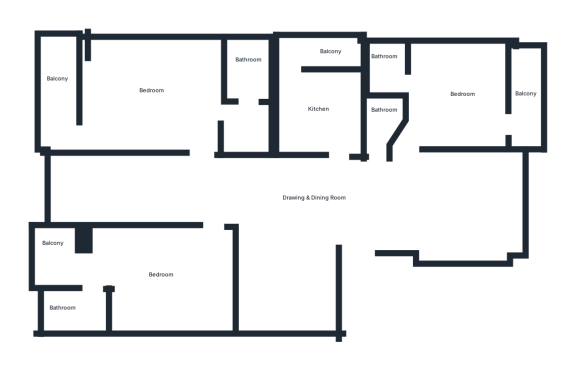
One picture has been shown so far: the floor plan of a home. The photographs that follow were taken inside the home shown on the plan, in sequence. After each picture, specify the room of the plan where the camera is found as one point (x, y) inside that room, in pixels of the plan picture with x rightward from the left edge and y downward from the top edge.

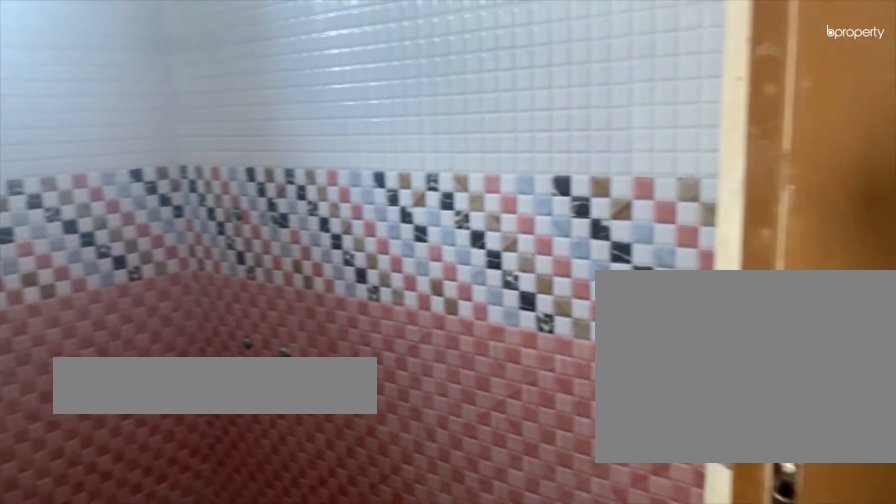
(247, 96)
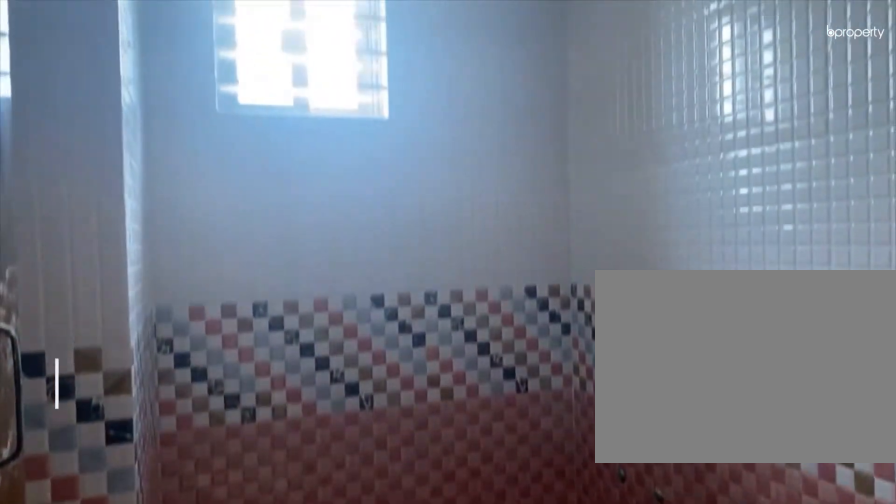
(247, 61)
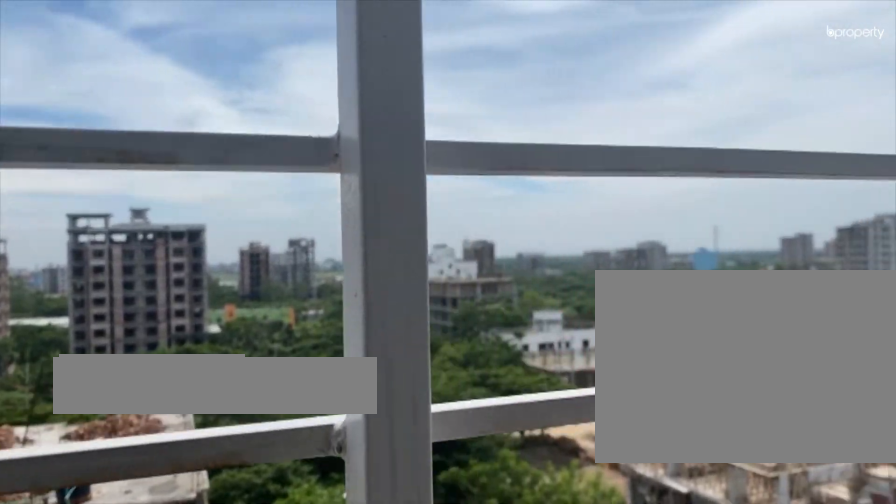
(65, 81)
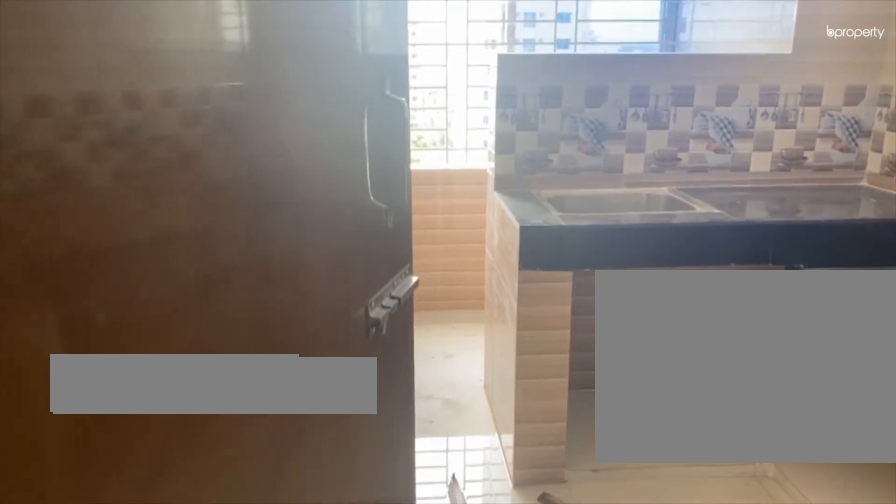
(325, 112)
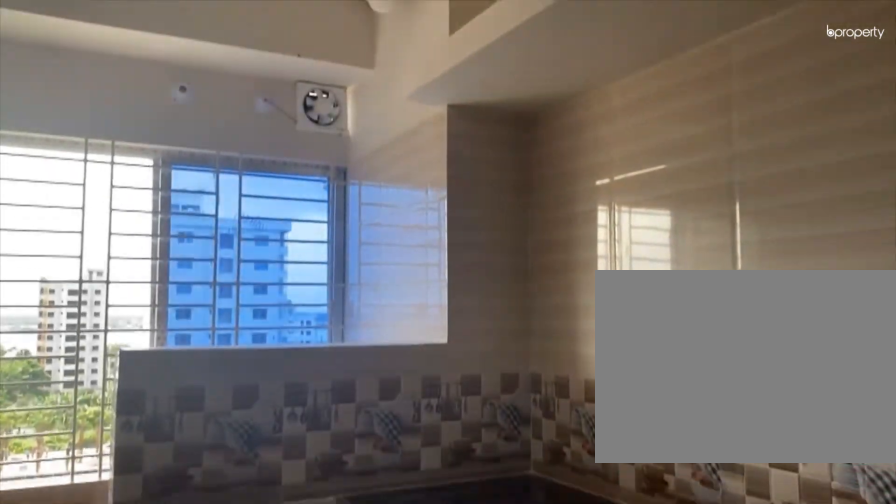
(325, 112)
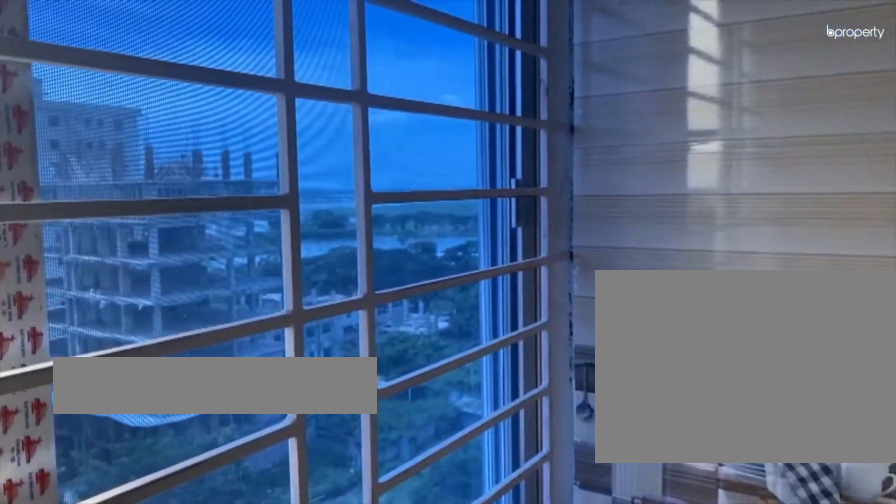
(328, 49)
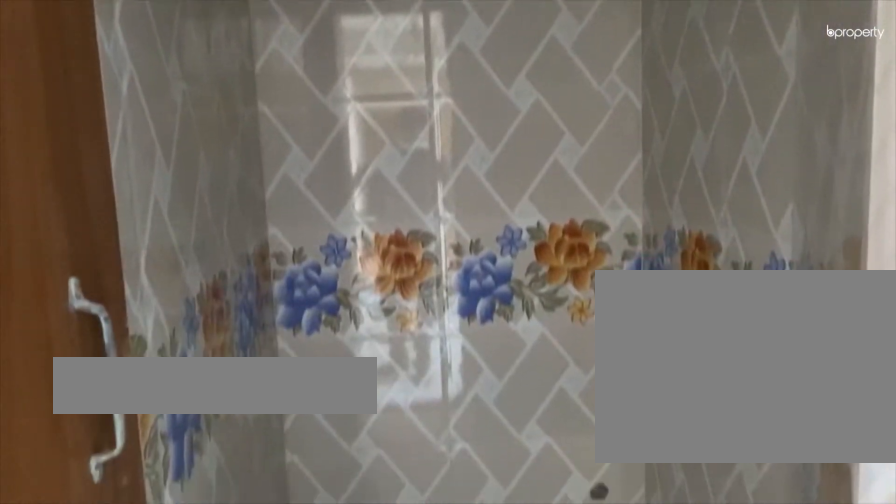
(380, 110)
